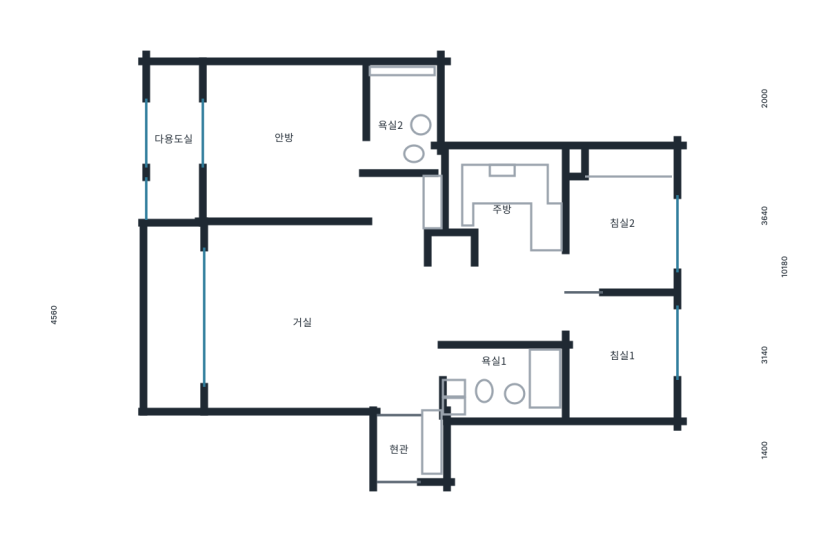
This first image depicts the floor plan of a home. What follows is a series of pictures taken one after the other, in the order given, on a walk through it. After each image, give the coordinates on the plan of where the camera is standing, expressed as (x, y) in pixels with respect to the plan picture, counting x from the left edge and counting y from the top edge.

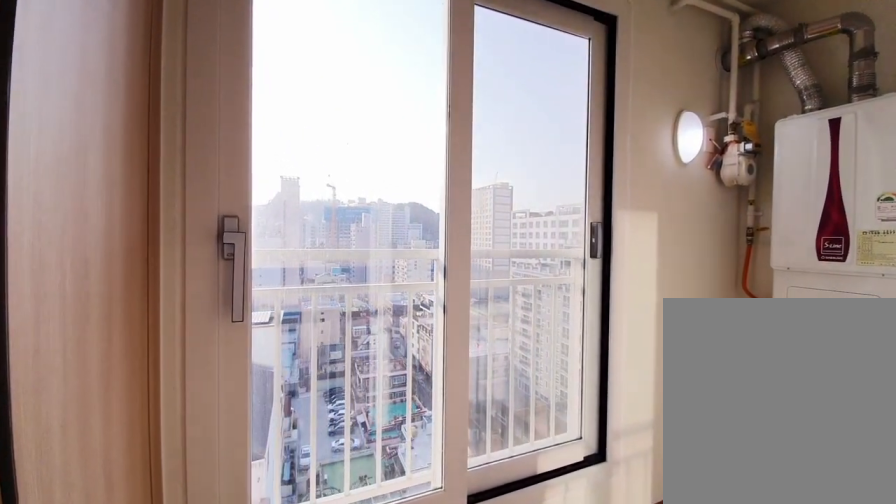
(195, 163)
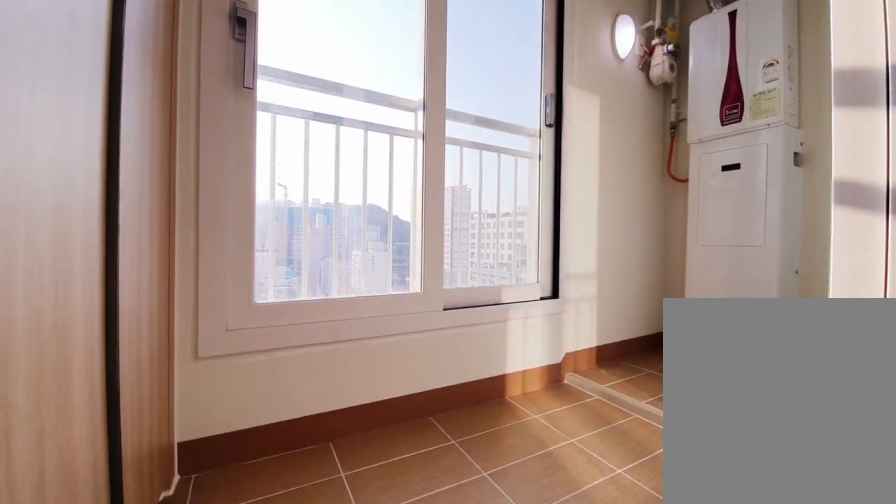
(194, 162)
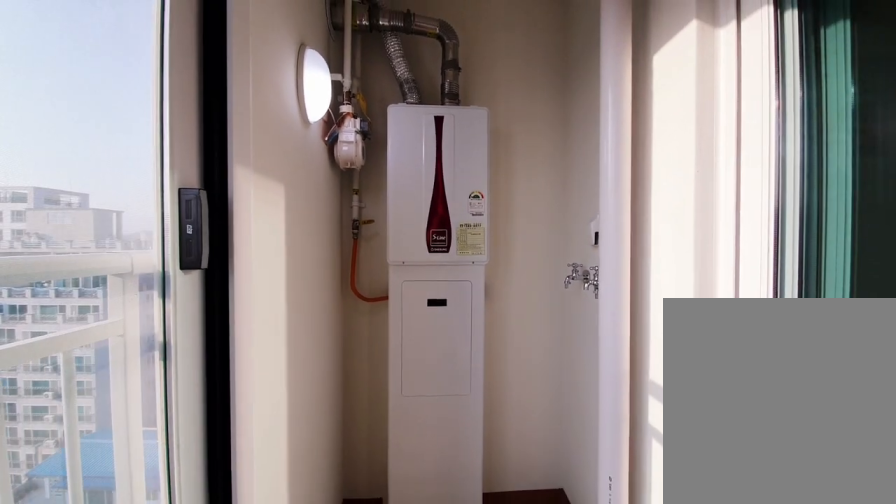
(195, 161)
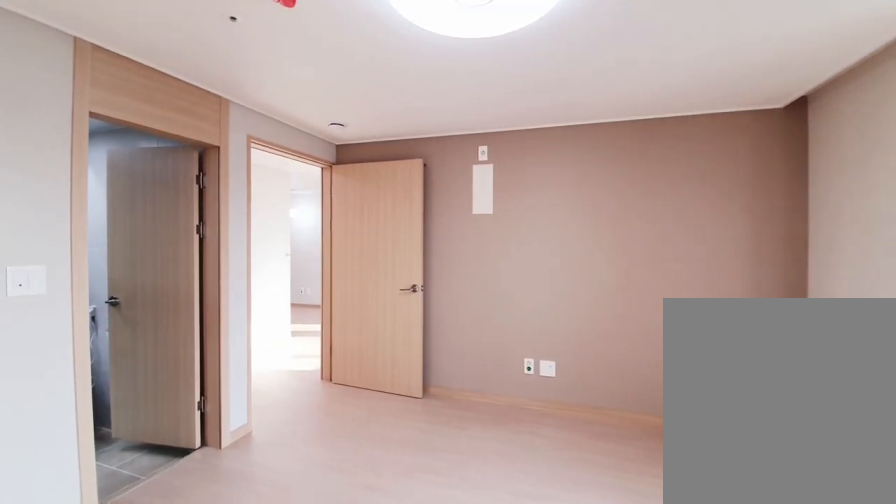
(270, 174)
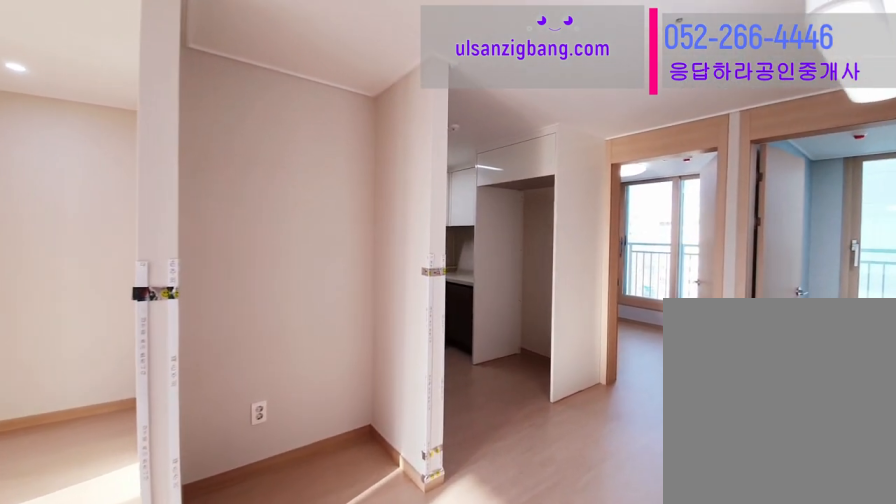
(406, 283)
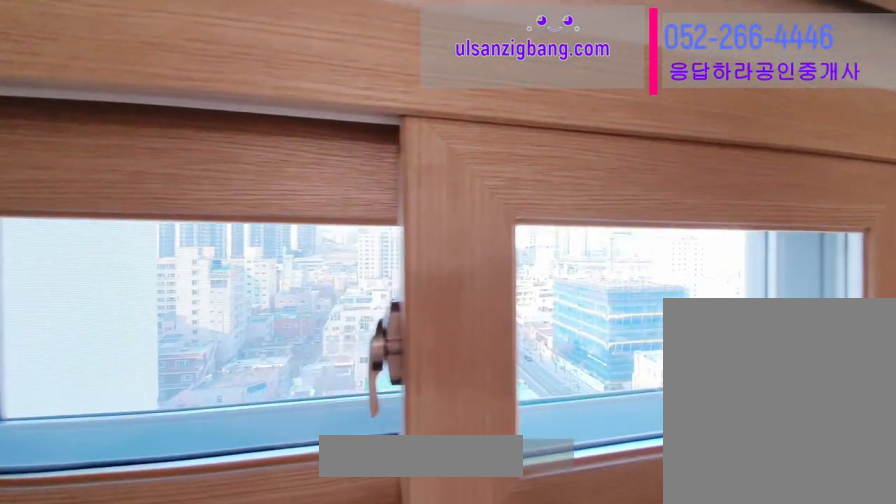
(509, 219)
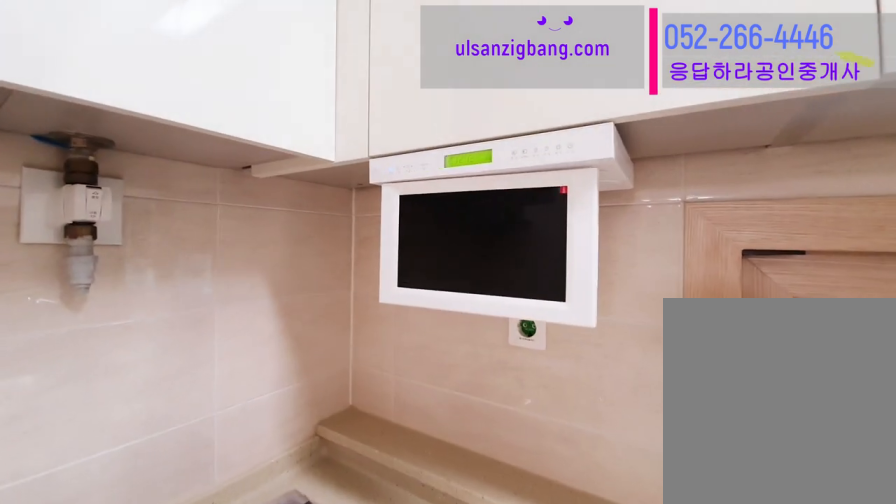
(508, 218)
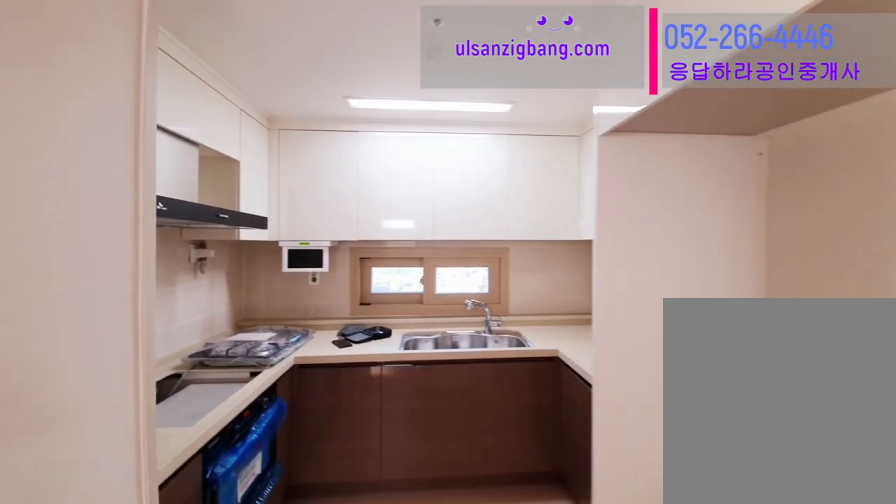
(507, 218)
